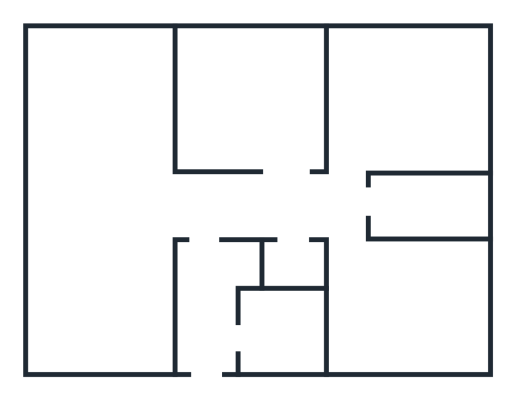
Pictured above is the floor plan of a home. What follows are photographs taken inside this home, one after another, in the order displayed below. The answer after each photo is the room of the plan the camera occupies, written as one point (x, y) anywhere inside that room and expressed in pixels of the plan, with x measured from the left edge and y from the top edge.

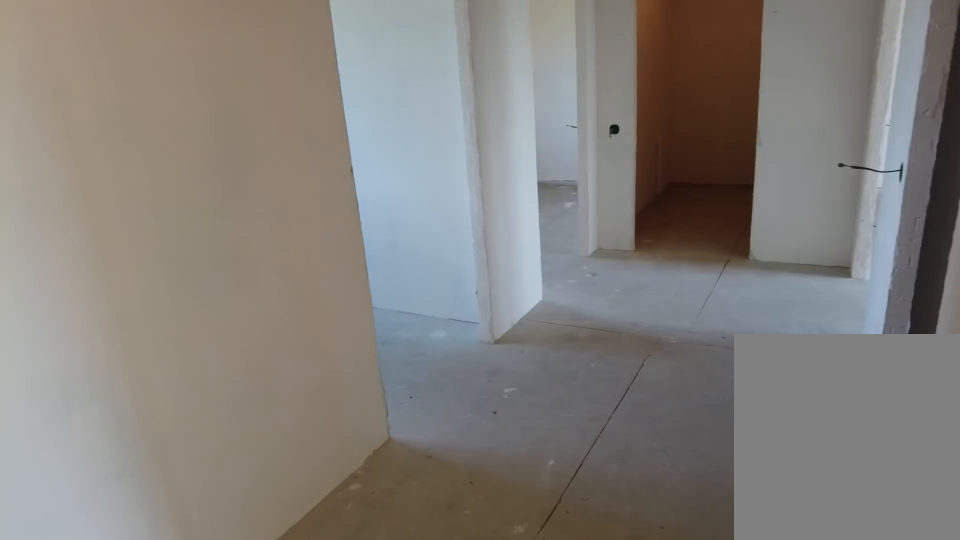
(207, 223)
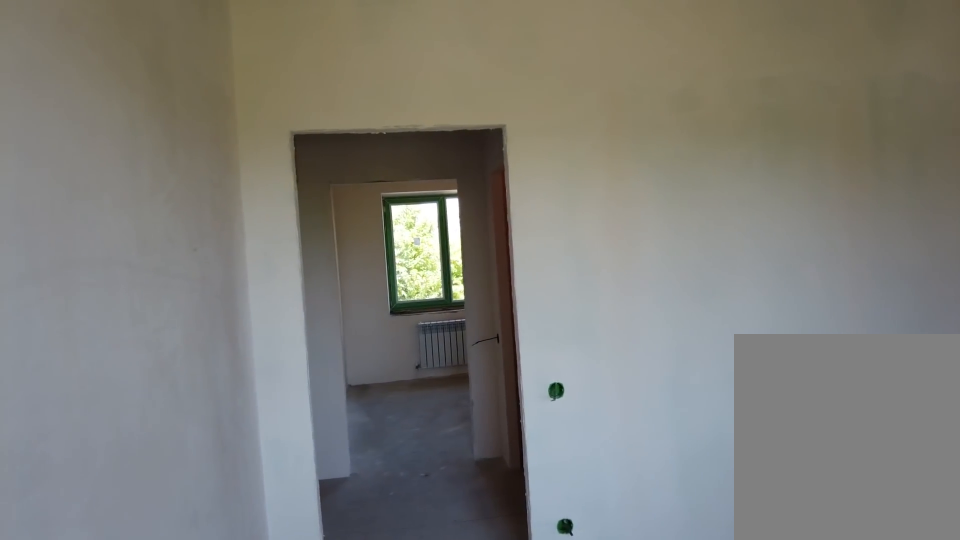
(373, 323)
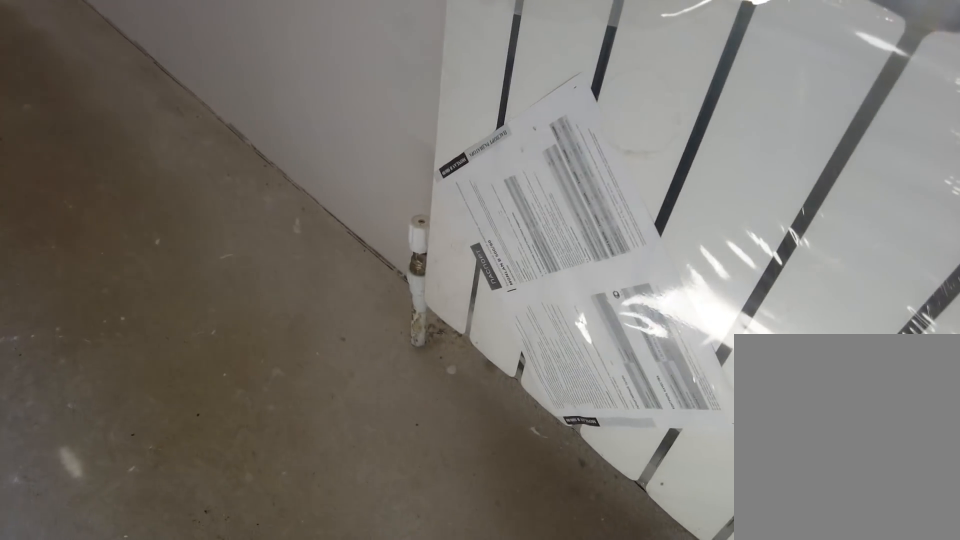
(373, 323)
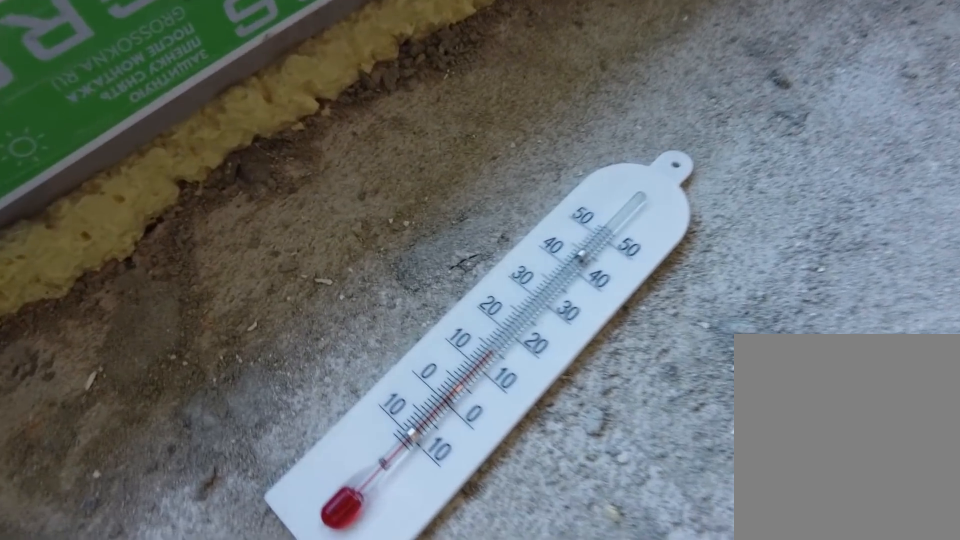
(359, 142)
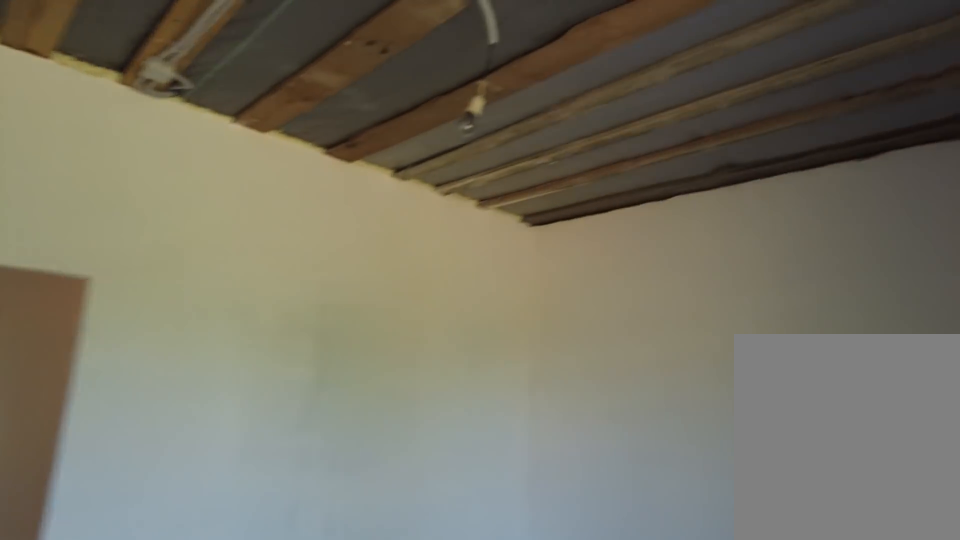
(285, 146)
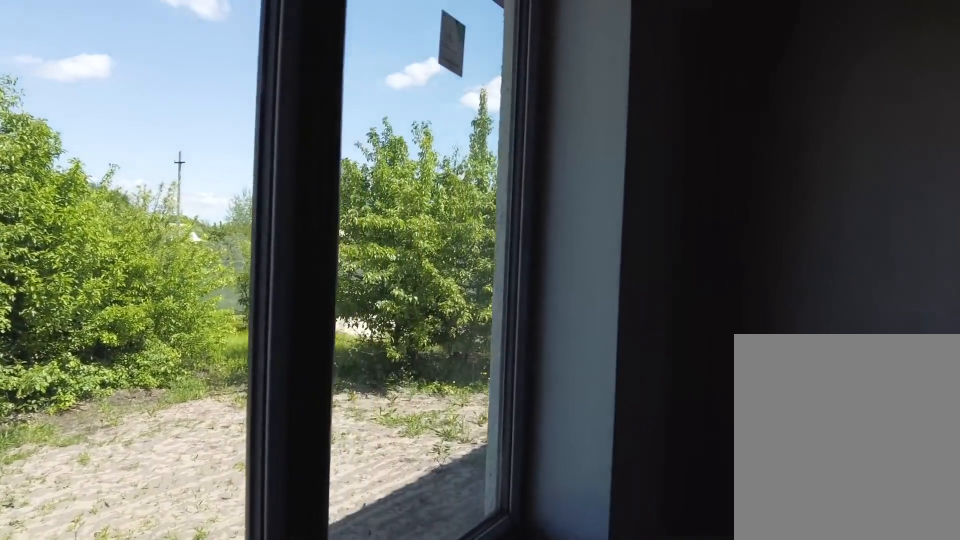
(285, 146)
